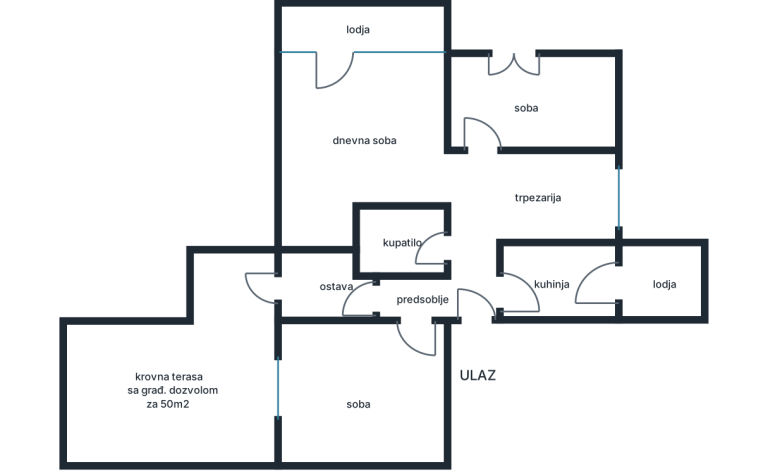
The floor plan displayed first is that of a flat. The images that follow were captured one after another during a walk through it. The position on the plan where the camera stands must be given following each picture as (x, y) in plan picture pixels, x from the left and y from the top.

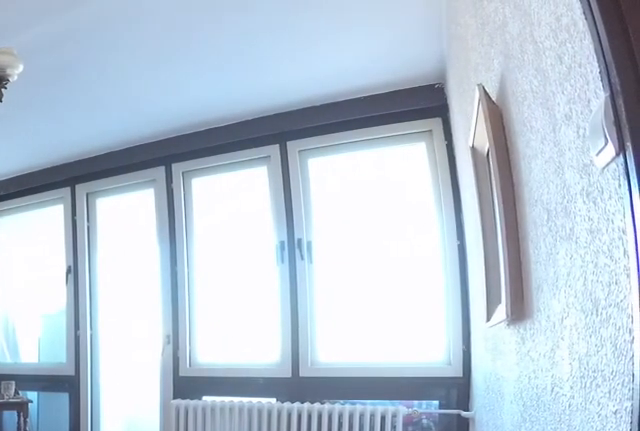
(442, 186)
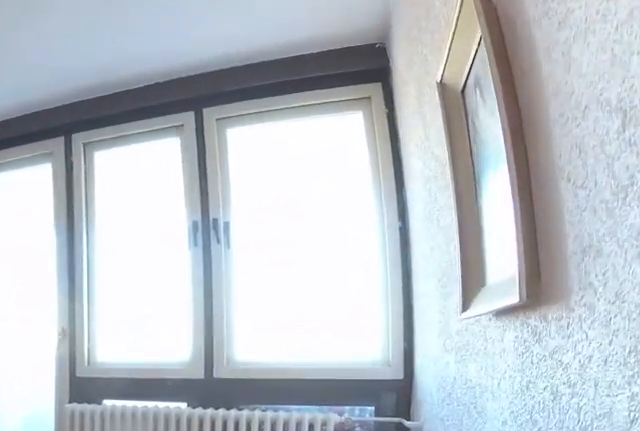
(432, 178)
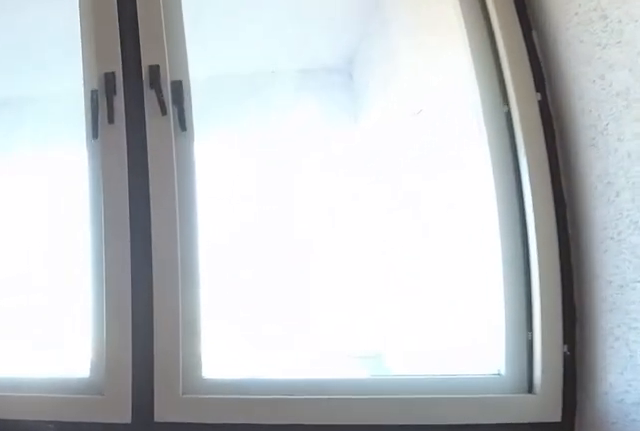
(425, 117)
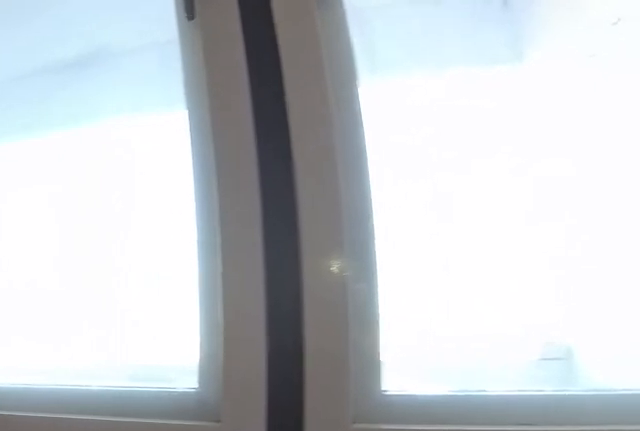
(427, 95)
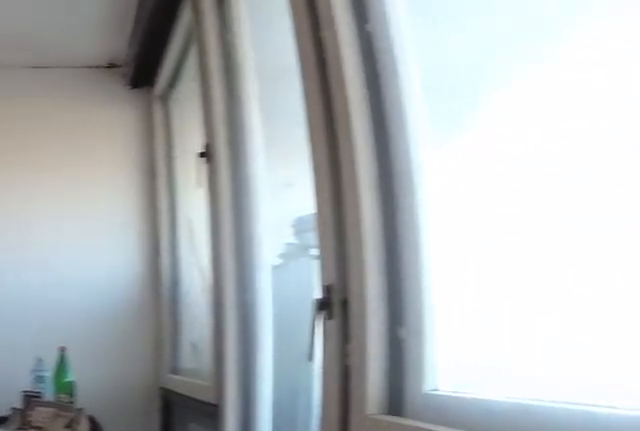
(435, 79)
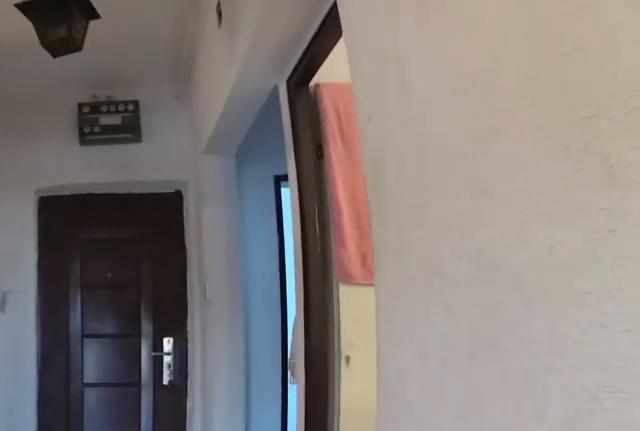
(477, 194)
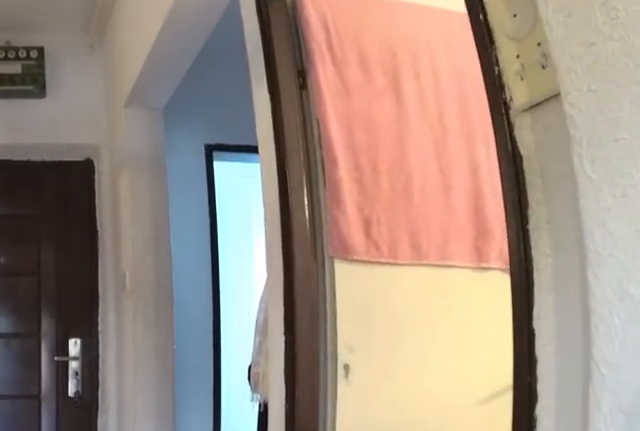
(475, 222)
